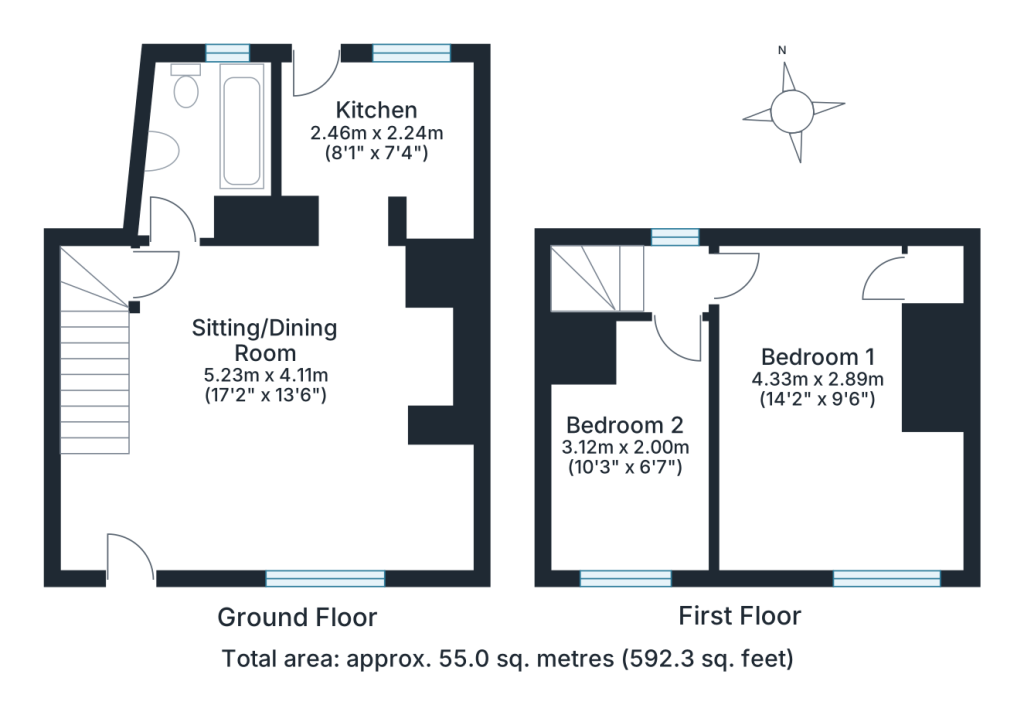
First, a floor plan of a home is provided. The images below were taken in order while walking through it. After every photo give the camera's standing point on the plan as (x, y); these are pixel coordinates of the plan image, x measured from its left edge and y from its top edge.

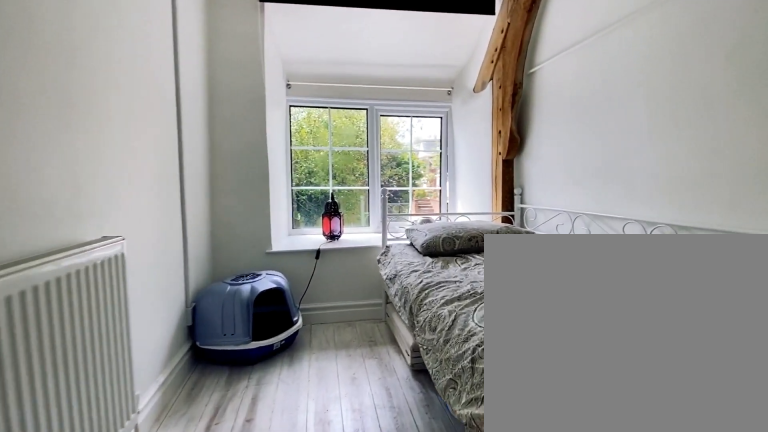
(643, 449)
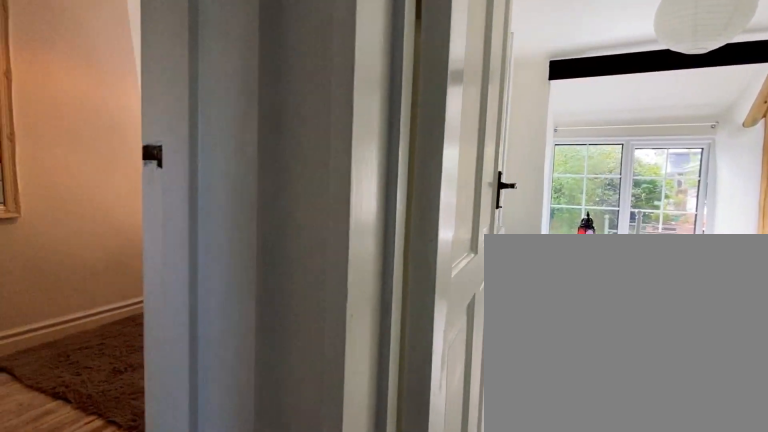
(685, 268)
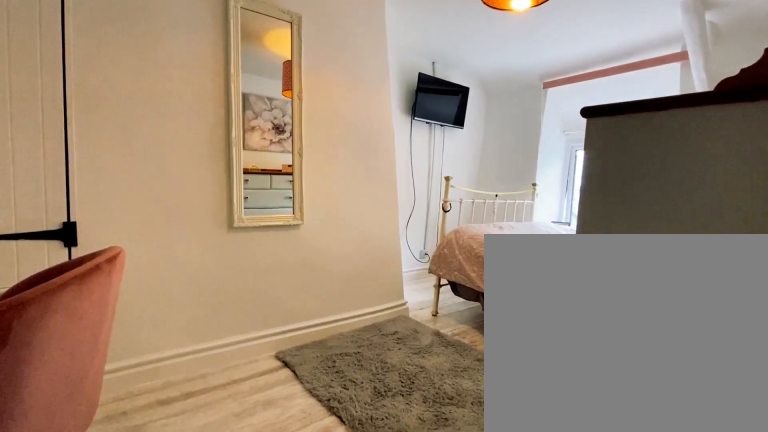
(749, 344)
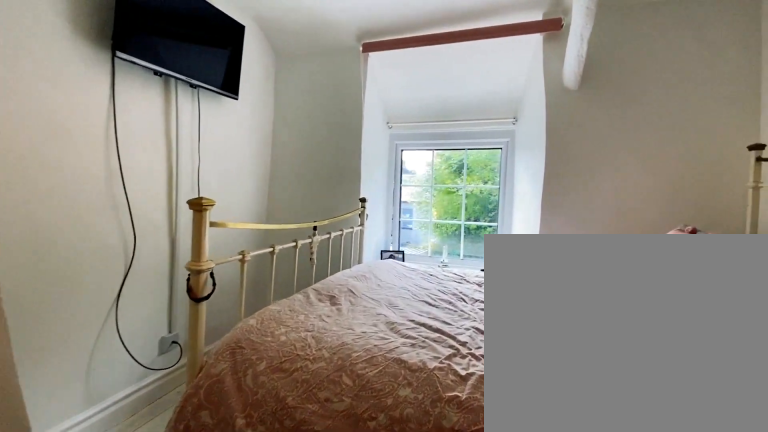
(819, 445)
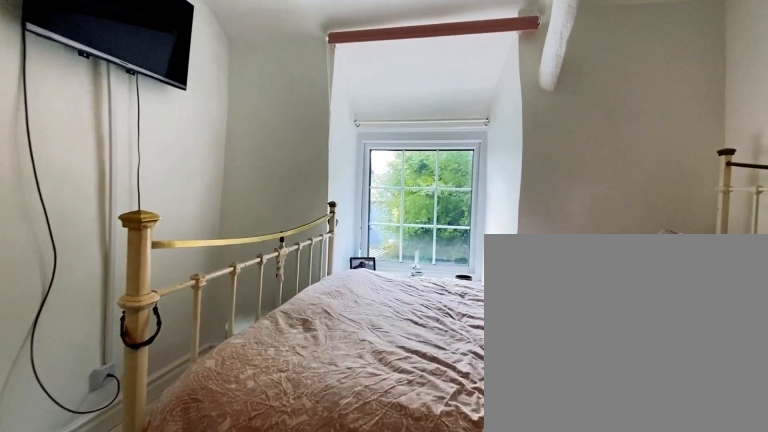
(819, 445)
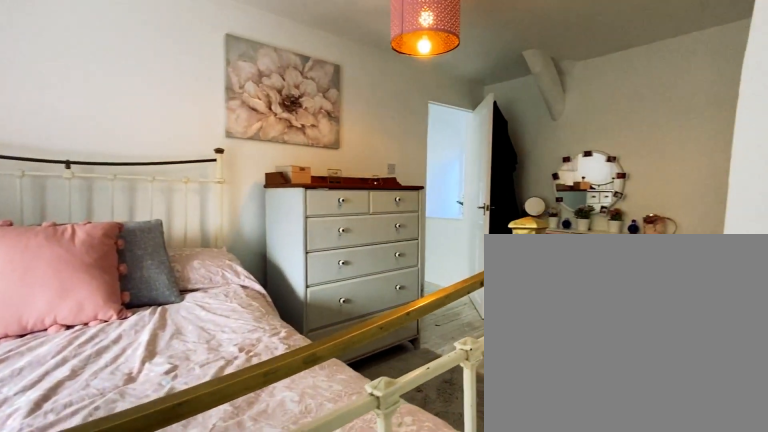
(820, 445)
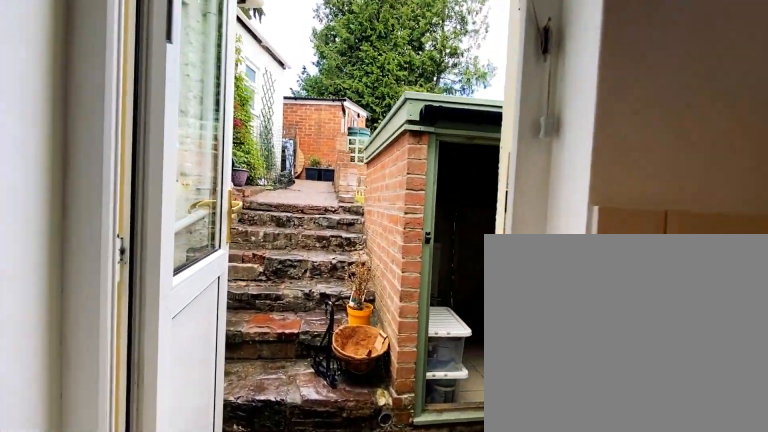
(324, 85)
